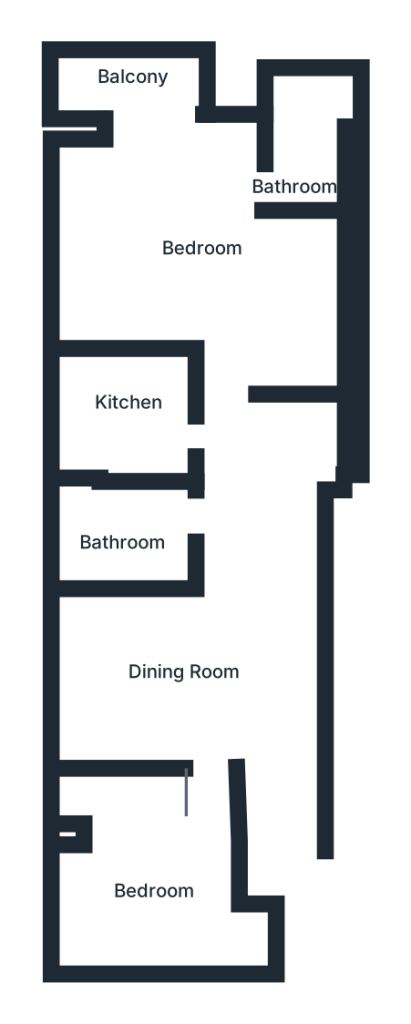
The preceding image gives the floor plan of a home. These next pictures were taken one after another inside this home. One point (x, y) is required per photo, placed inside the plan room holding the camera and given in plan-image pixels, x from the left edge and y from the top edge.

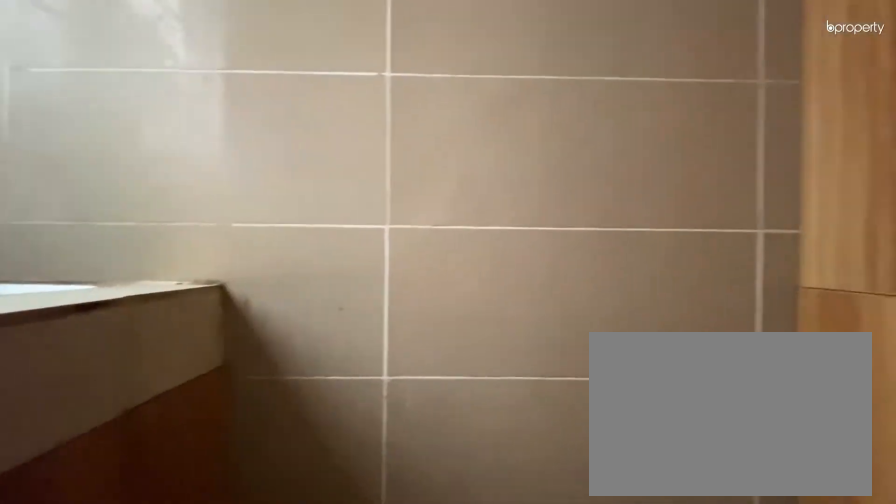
(129, 418)
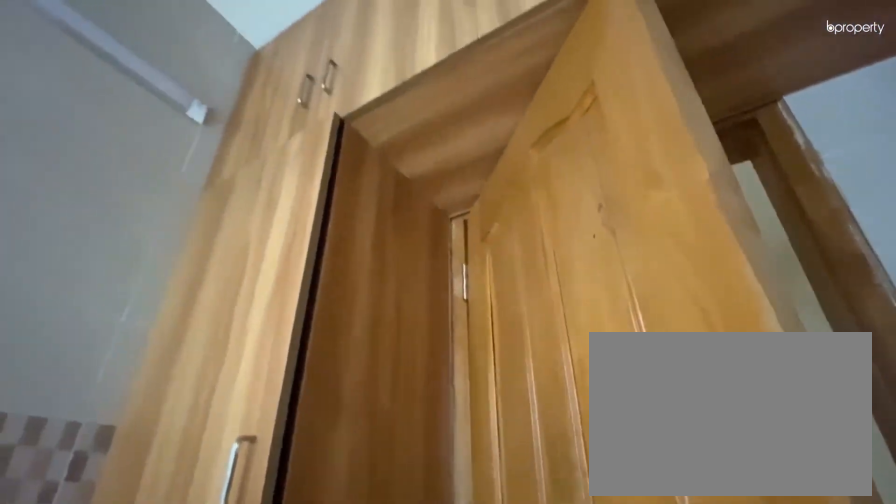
(129, 418)
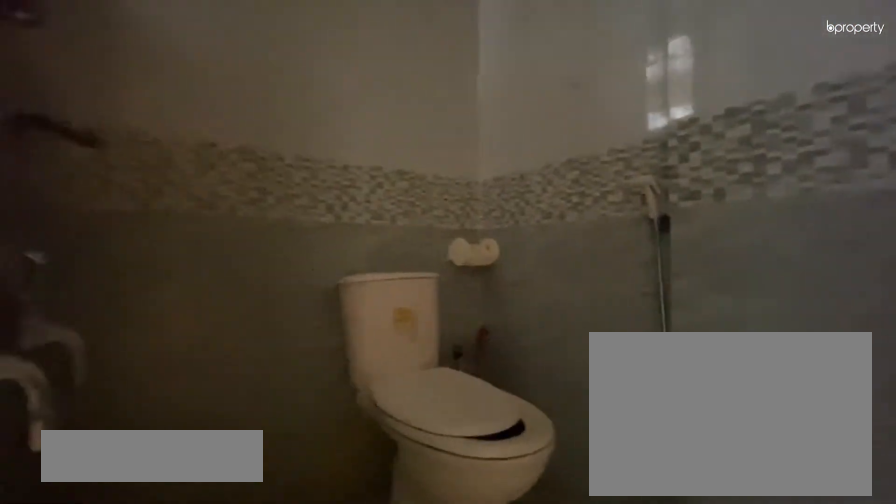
(313, 172)
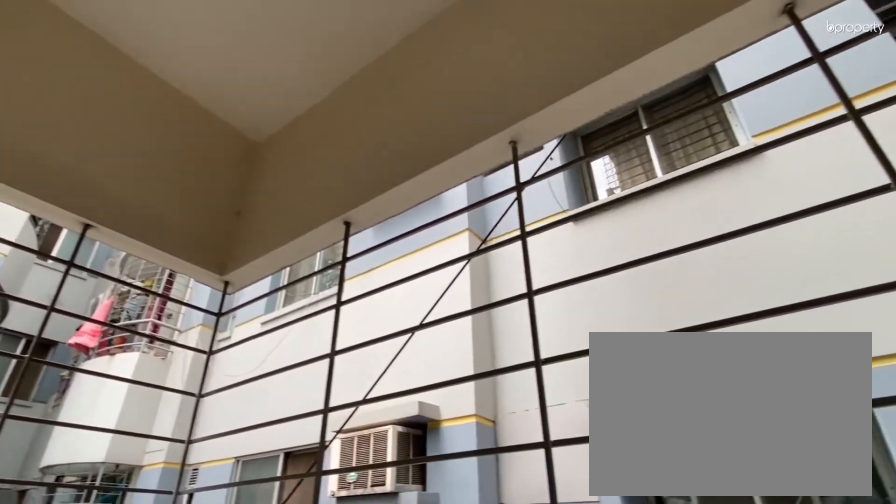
(133, 69)
